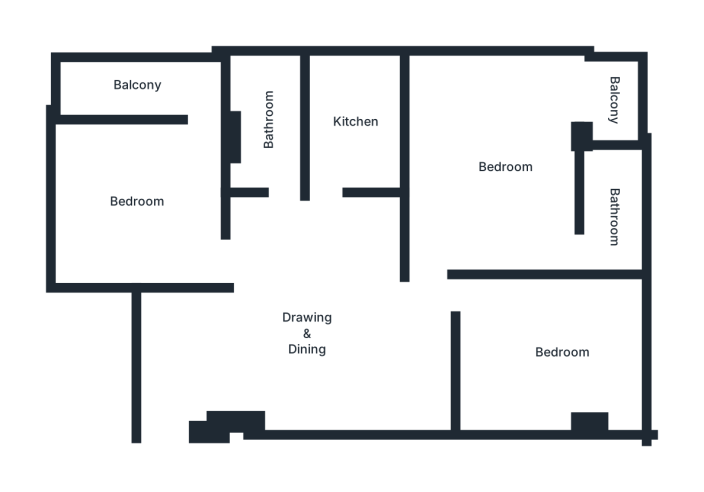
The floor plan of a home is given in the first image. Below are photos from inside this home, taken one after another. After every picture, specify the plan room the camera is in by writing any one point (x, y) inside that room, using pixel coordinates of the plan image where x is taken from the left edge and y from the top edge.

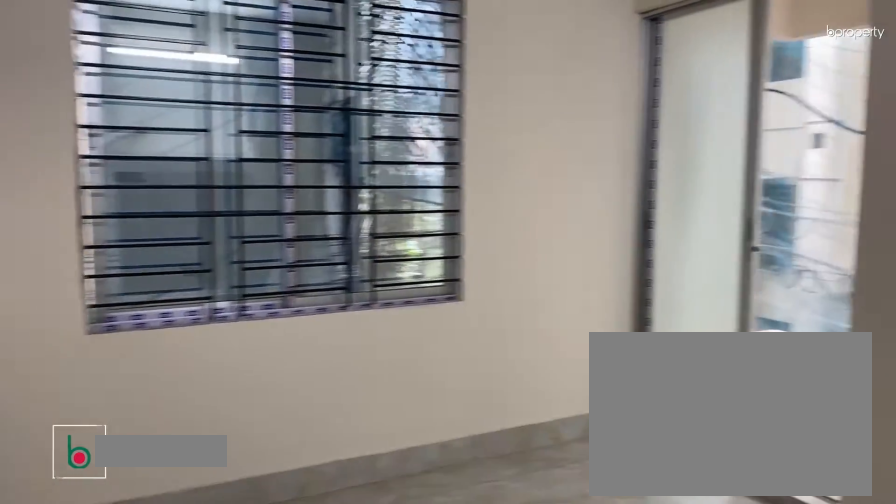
(506, 166)
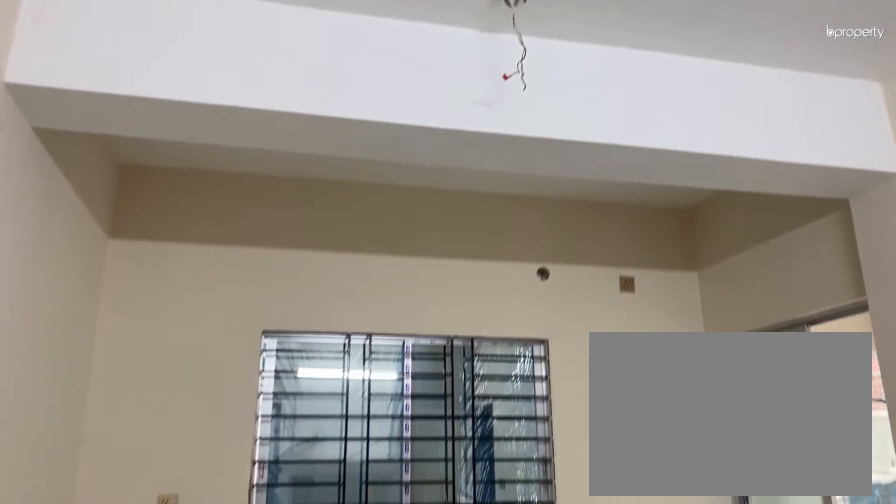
(506, 166)
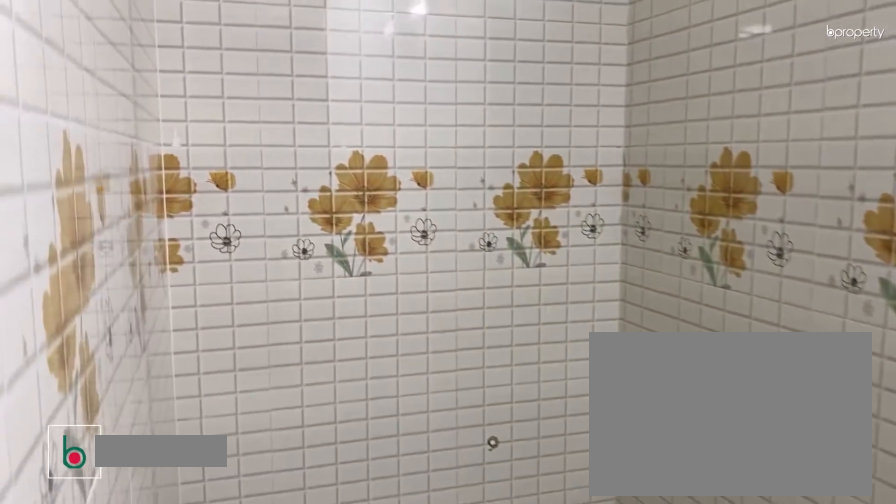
(615, 207)
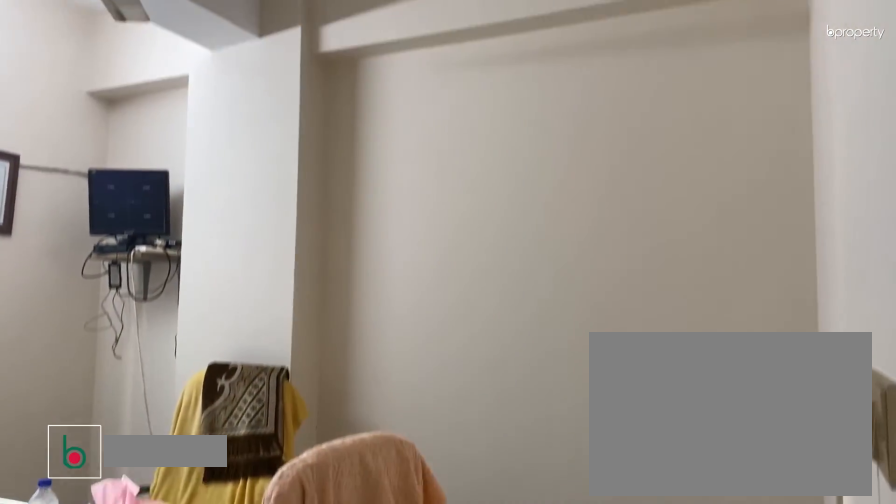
(599, 381)
